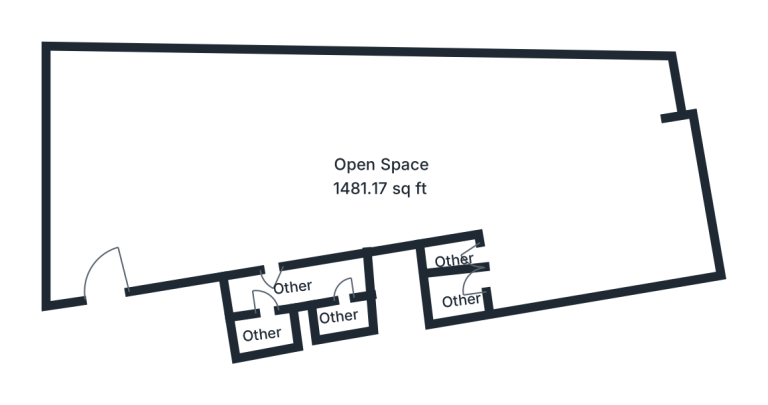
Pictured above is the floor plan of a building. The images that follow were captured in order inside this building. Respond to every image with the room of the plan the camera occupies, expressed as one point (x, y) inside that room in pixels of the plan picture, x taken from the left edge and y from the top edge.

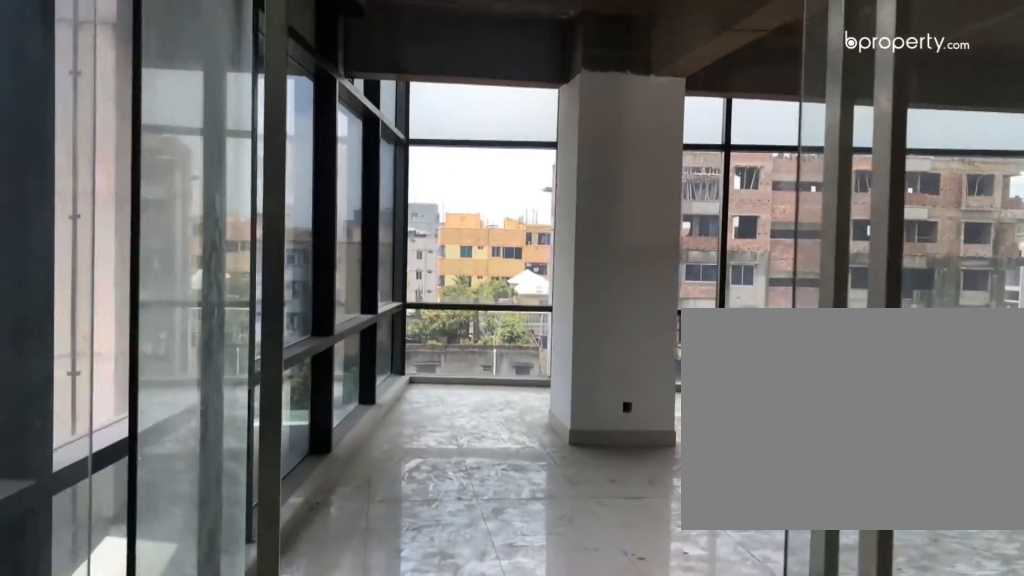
(109, 230)
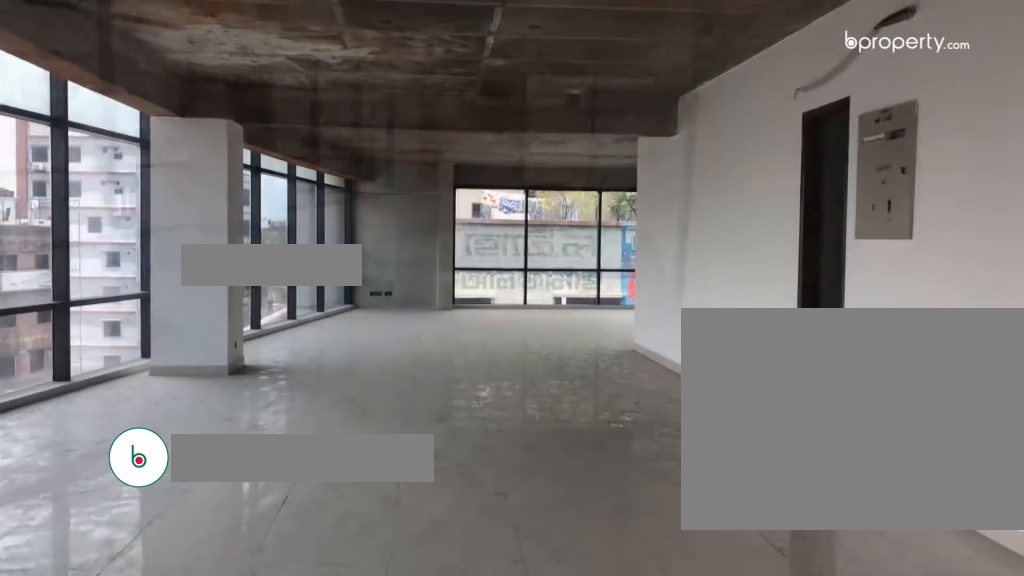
(140, 176)
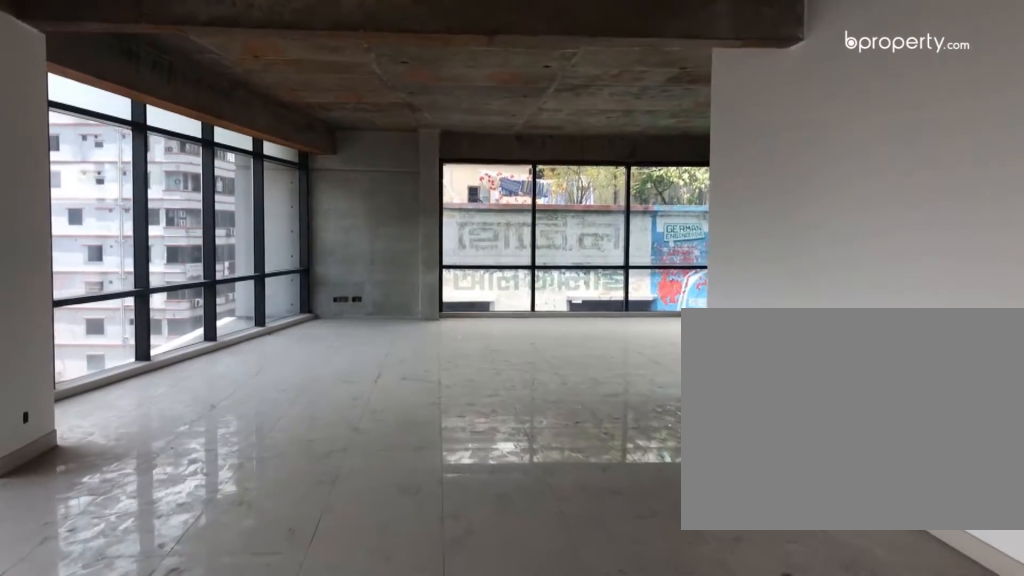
(269, 169)
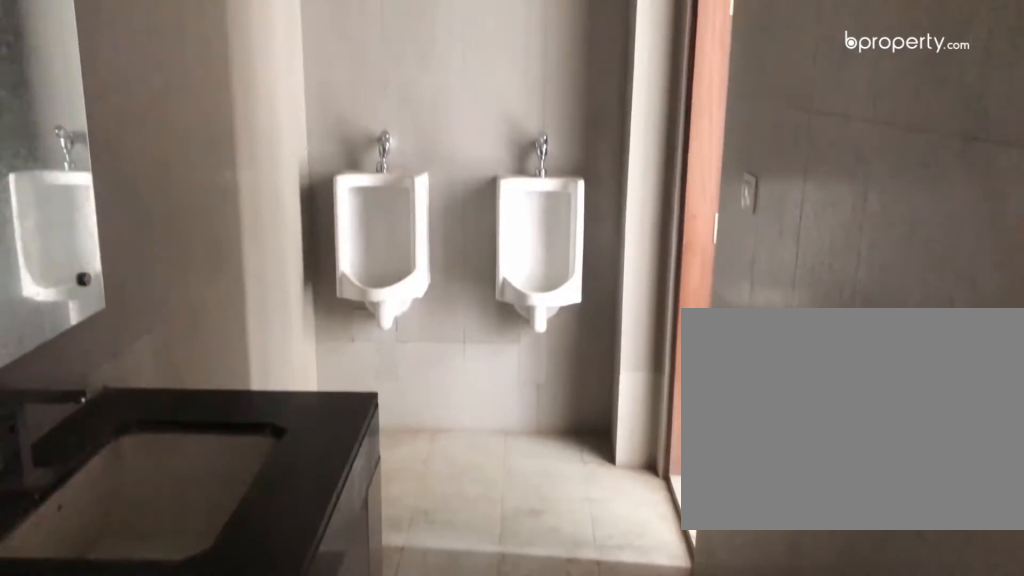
(267, 296)
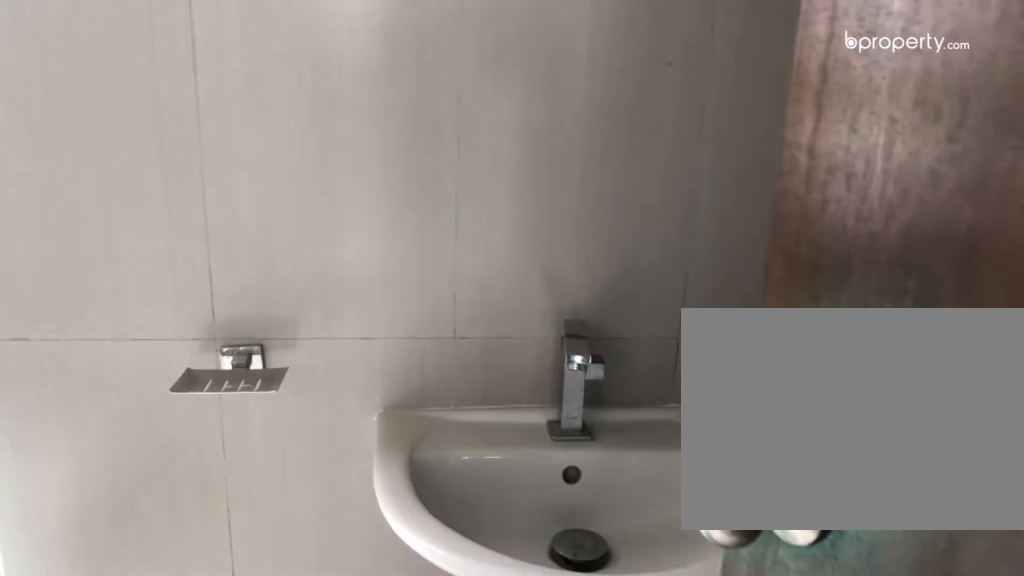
(263, 329)
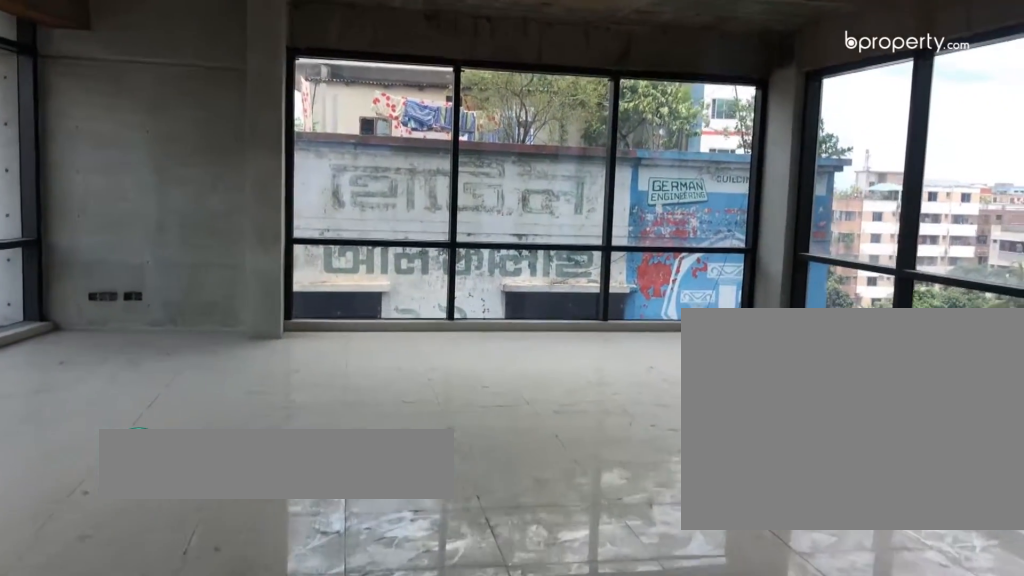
(427, 135)
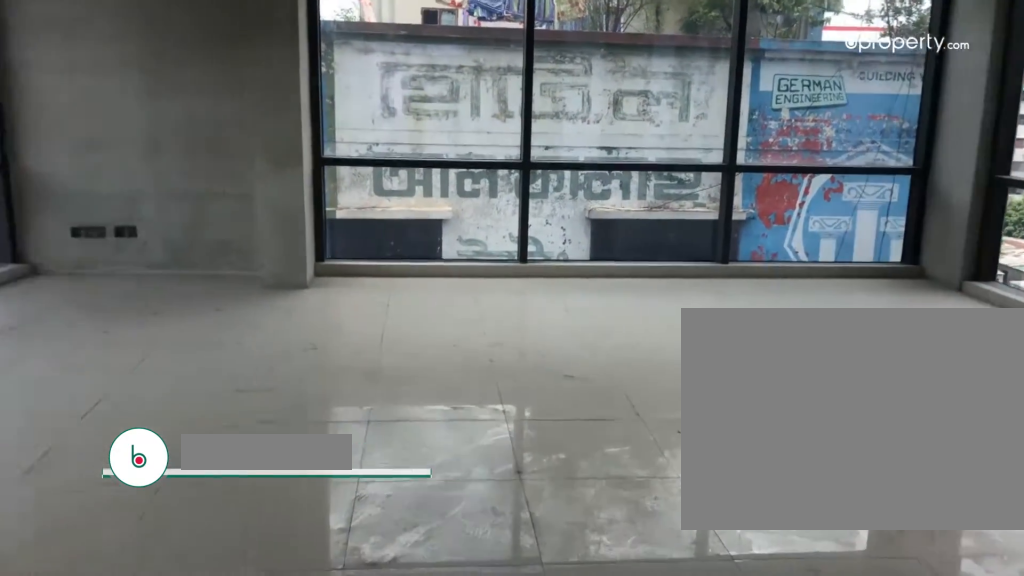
(526, 151)
